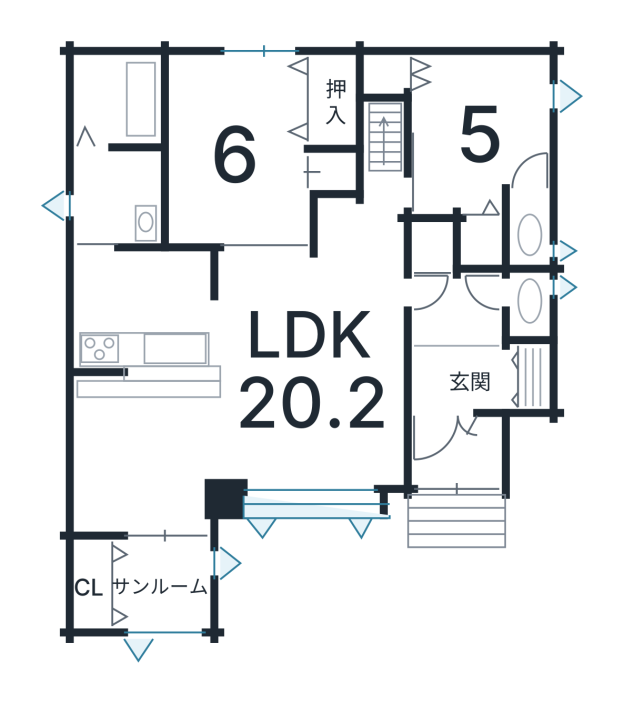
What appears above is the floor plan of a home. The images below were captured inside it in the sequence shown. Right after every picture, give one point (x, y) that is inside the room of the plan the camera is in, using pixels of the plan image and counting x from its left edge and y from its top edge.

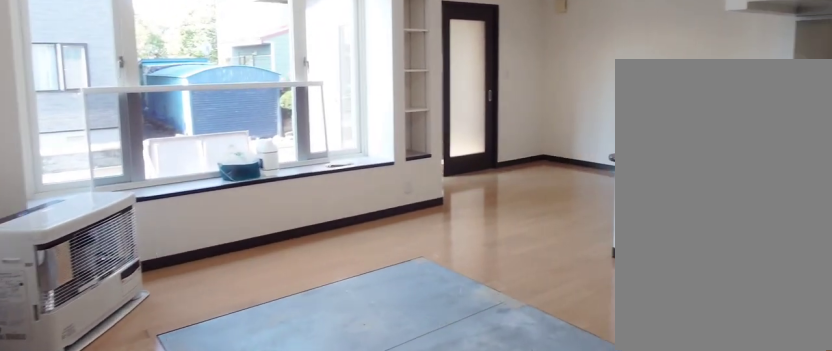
(309, 384)
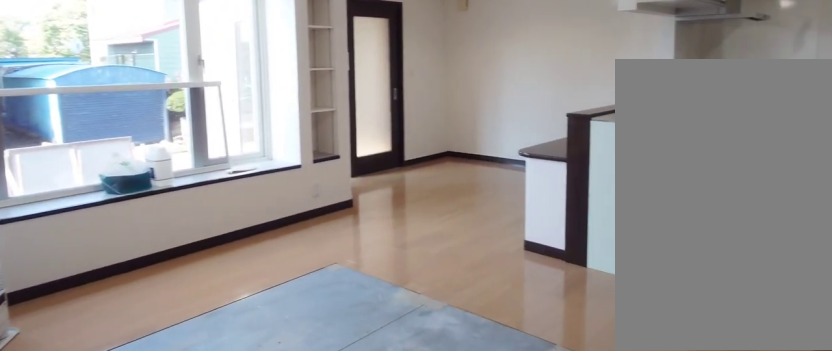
(309, 384)
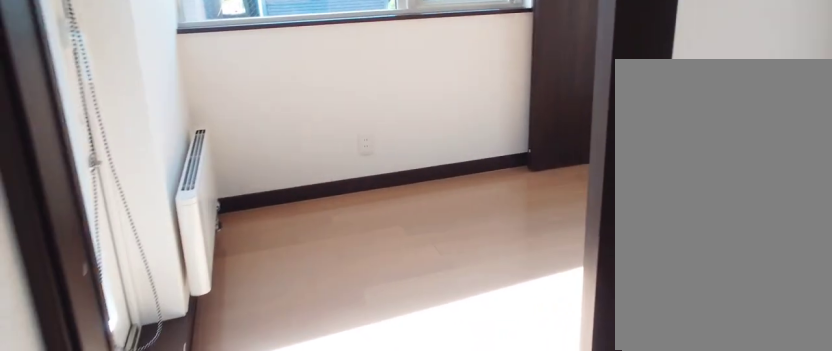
(150, 594)
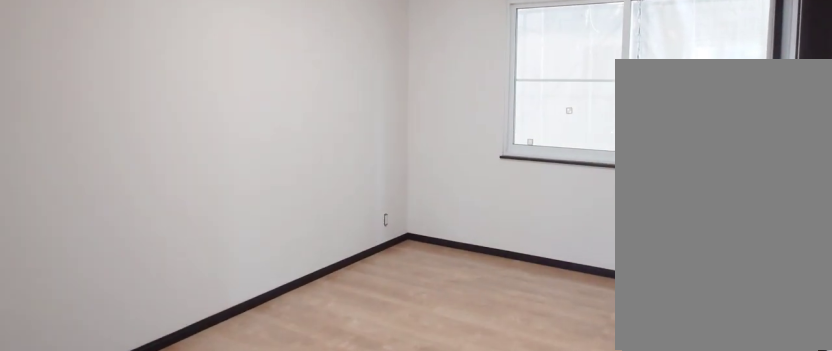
(217, 114)
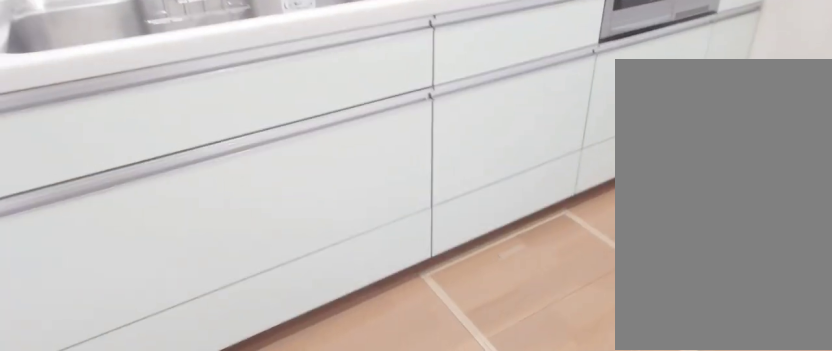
(140, 318)
